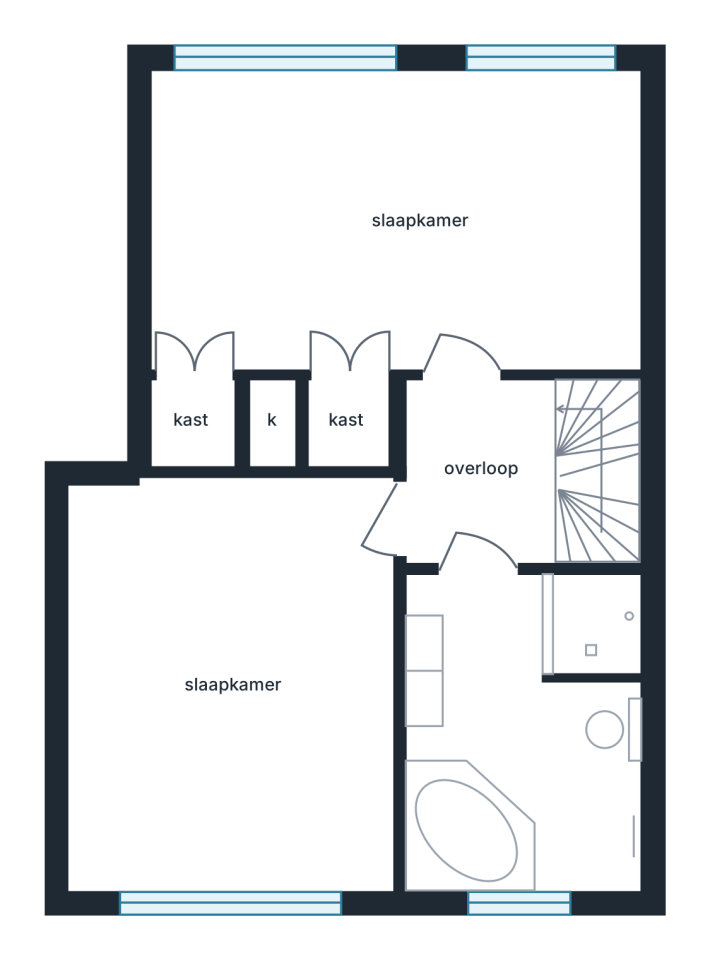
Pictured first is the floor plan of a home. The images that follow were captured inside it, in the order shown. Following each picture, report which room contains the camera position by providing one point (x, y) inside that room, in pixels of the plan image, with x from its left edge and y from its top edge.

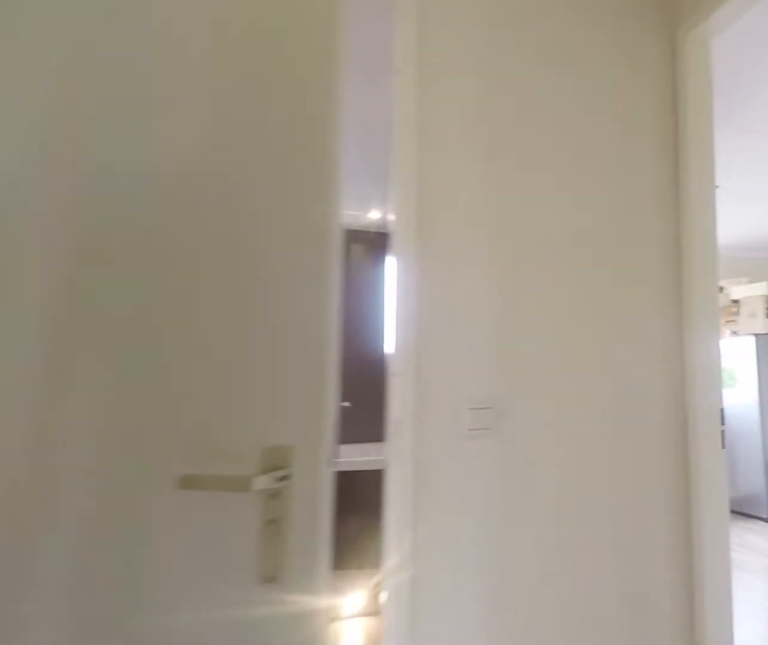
(481, 474)
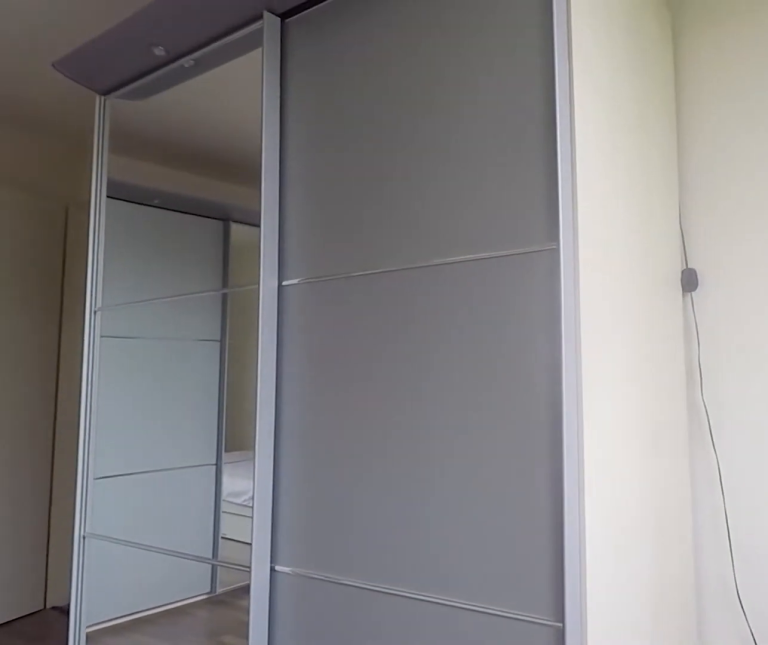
(232, 688)
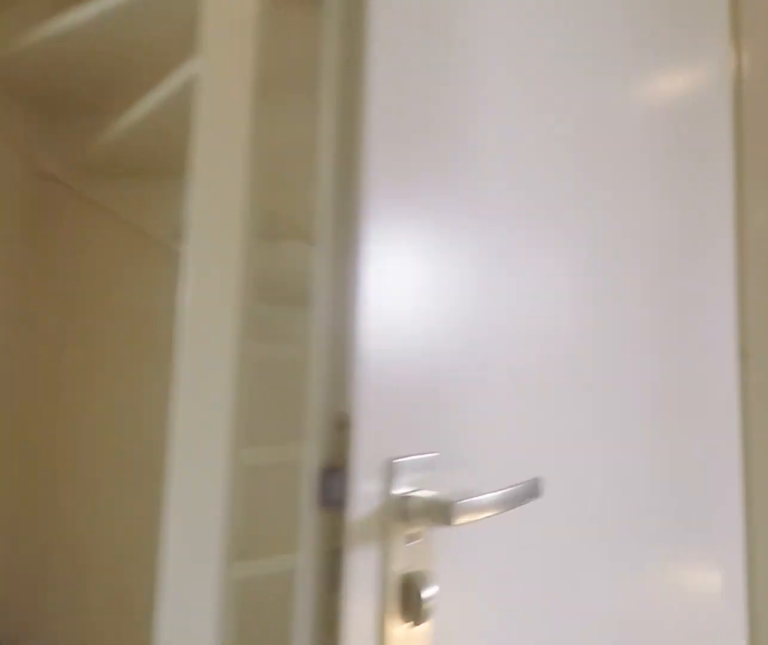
(481, 474)
